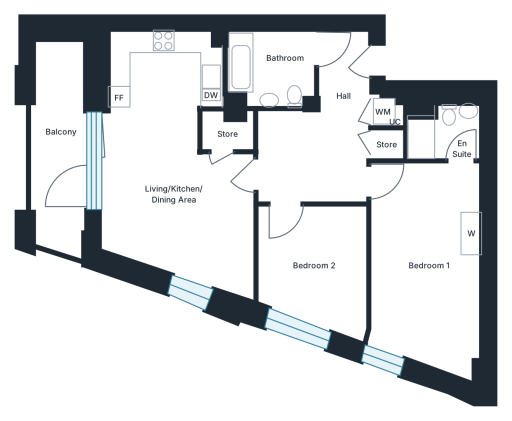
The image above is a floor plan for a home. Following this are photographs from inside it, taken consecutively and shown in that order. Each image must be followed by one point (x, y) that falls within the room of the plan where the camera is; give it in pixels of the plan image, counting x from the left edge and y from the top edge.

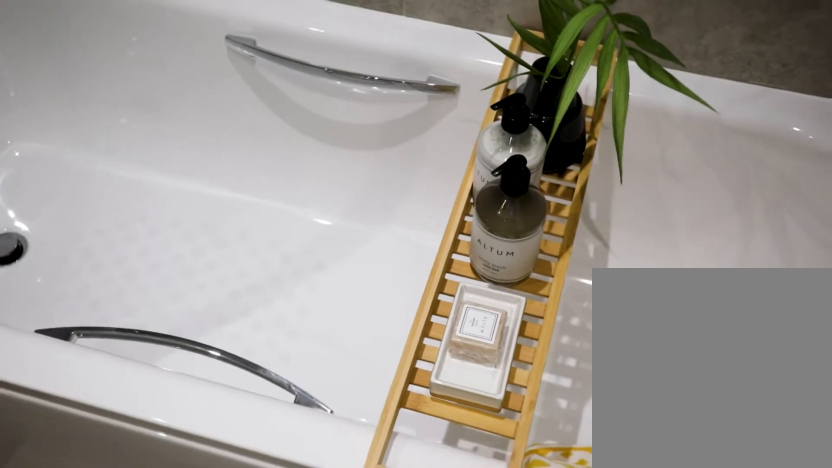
(272, 66)
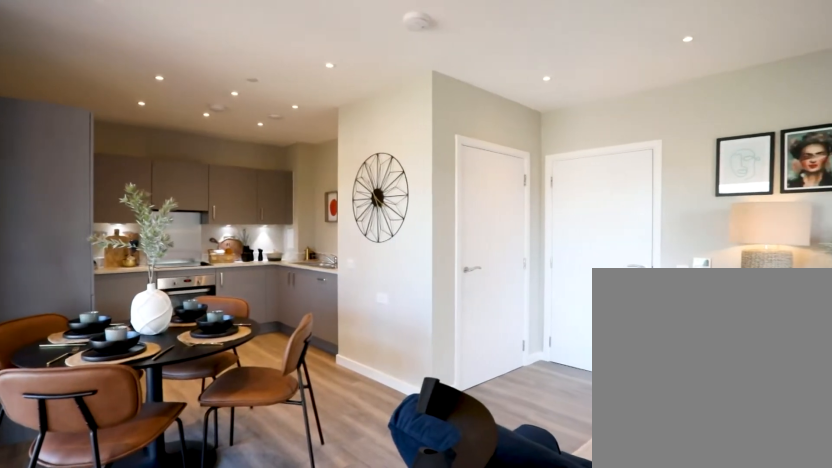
(176, 162)
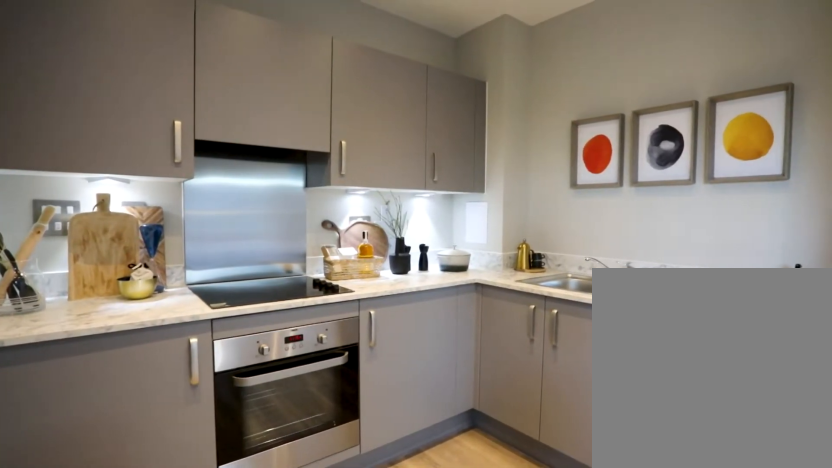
(176, 162)
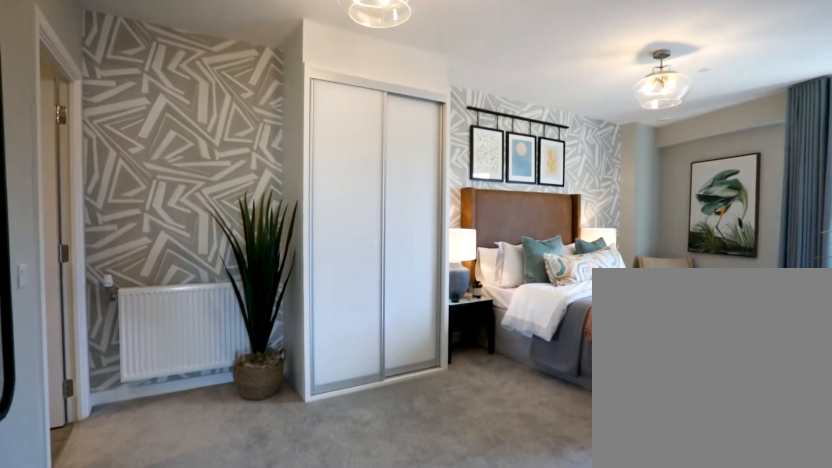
(430, 246)
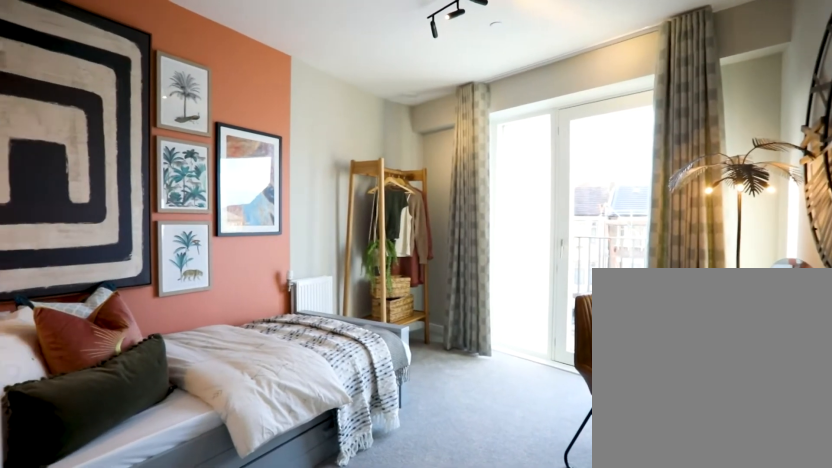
(315, 267)
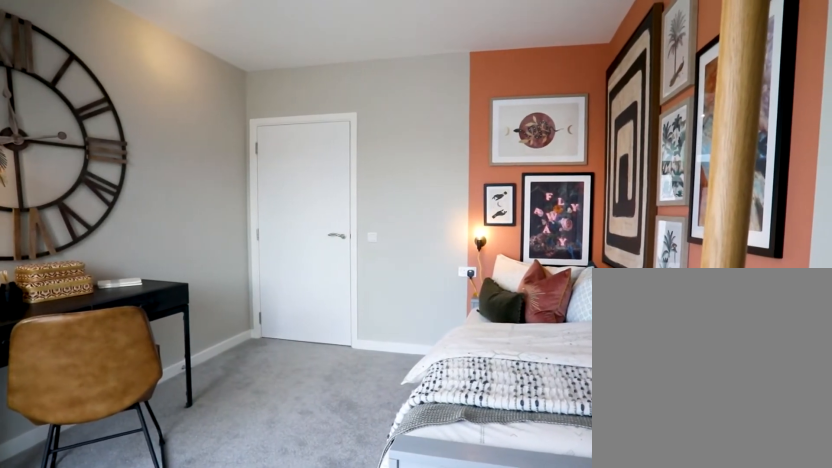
(315, 267)
